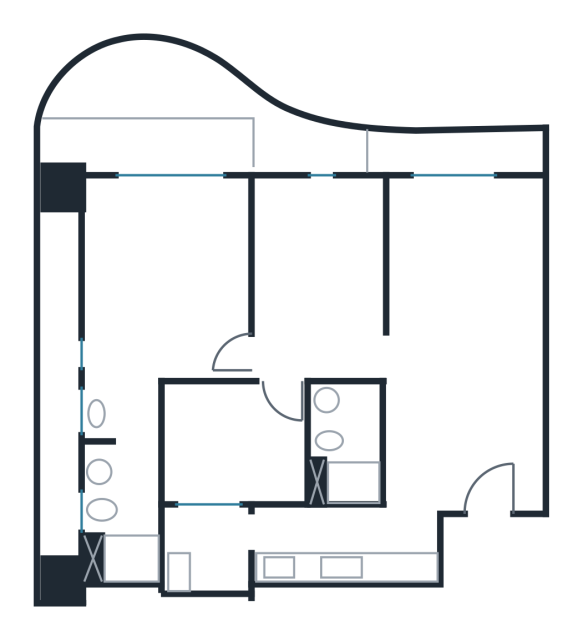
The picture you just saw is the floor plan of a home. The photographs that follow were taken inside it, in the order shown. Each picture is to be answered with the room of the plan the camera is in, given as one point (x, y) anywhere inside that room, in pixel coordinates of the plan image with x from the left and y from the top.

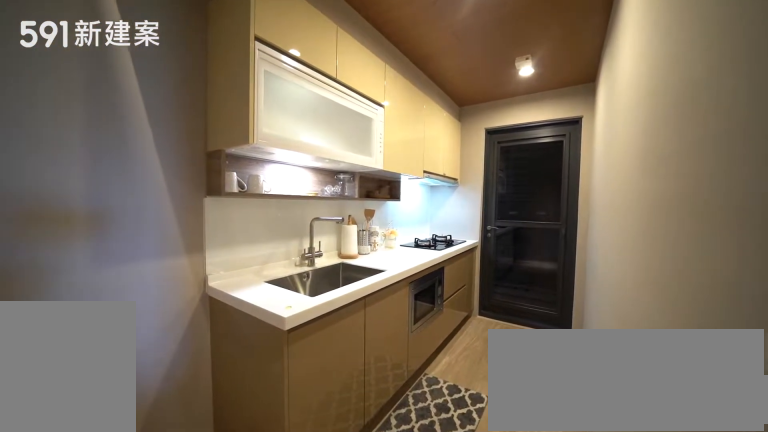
(333, 544)
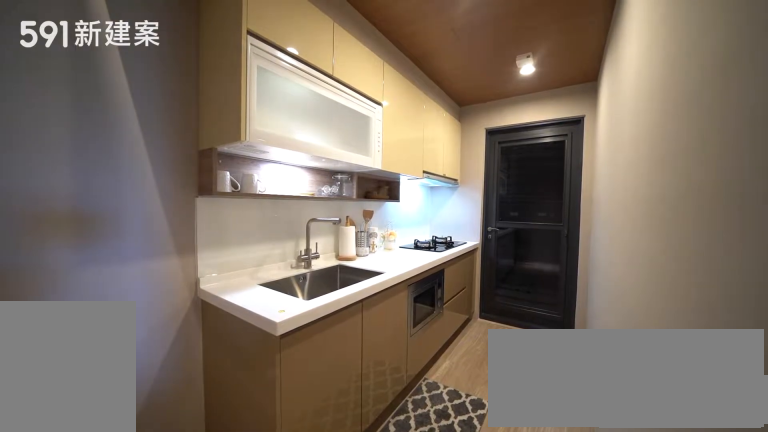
(333, 544)
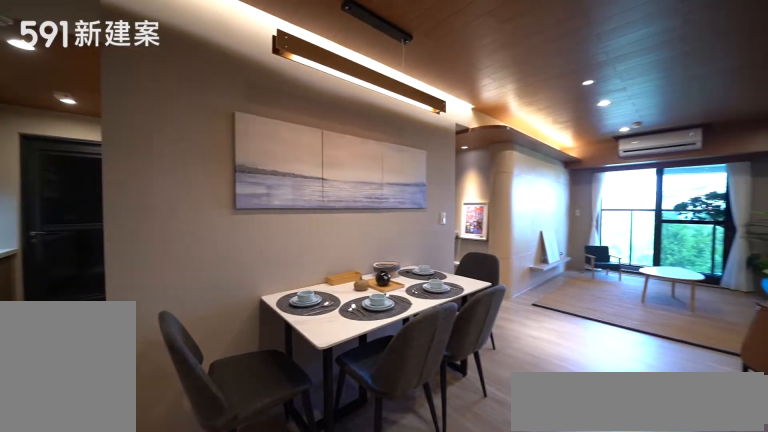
(466, 438)
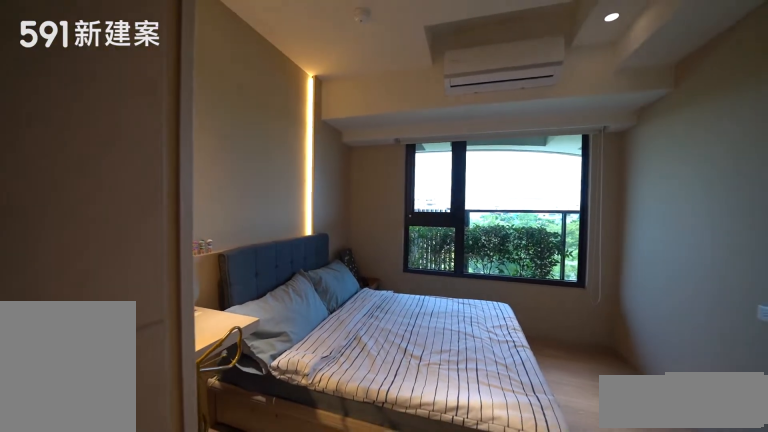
(316, 252)
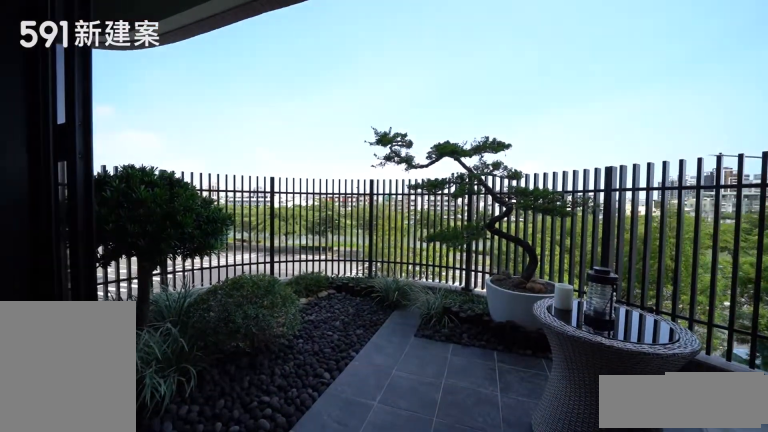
(182, 120)
